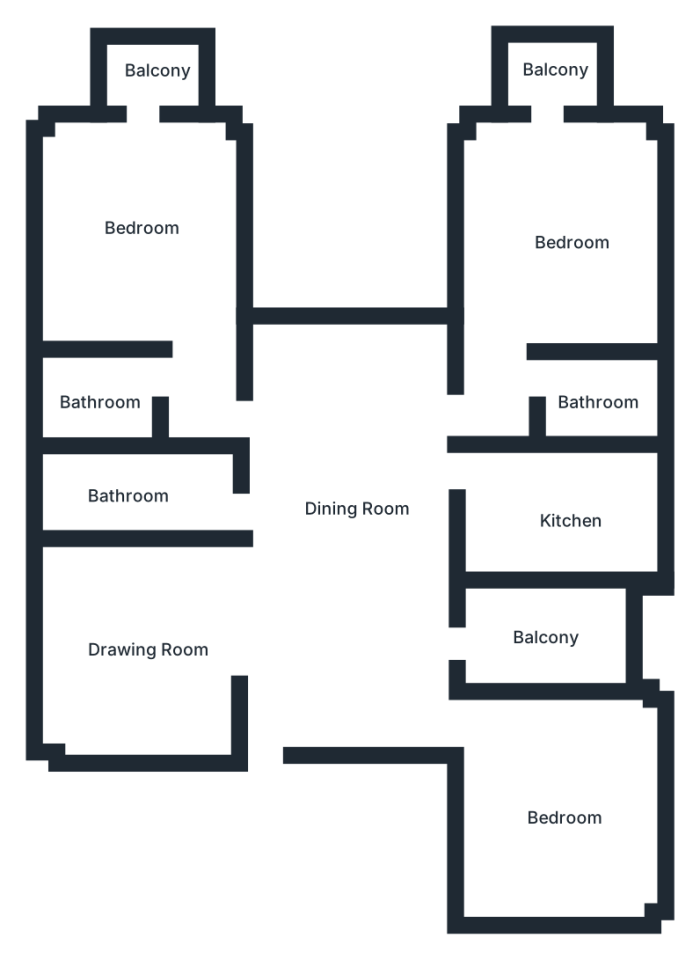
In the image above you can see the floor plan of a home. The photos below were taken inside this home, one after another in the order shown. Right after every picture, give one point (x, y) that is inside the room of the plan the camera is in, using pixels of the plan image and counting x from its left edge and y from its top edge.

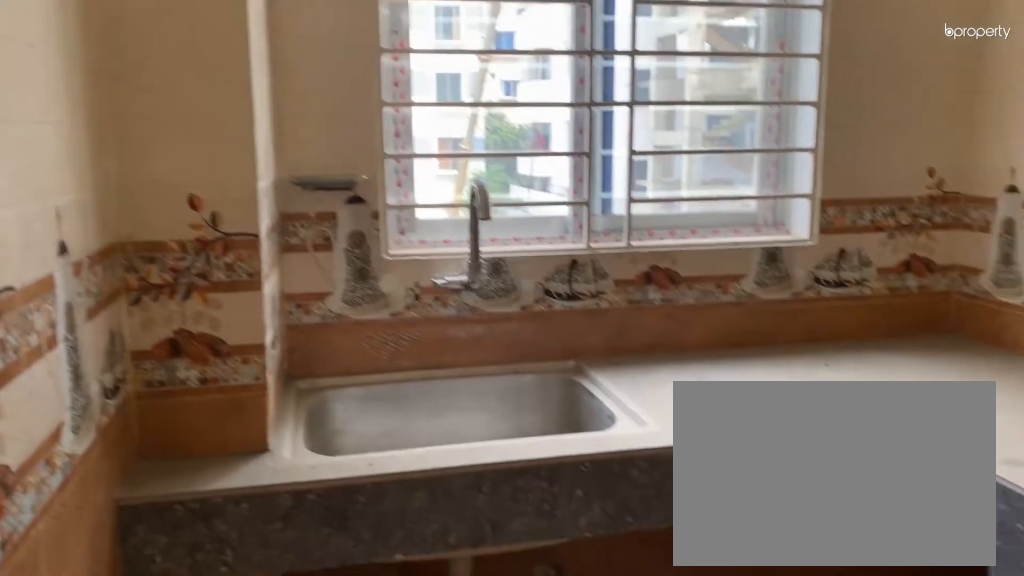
(545, 506)
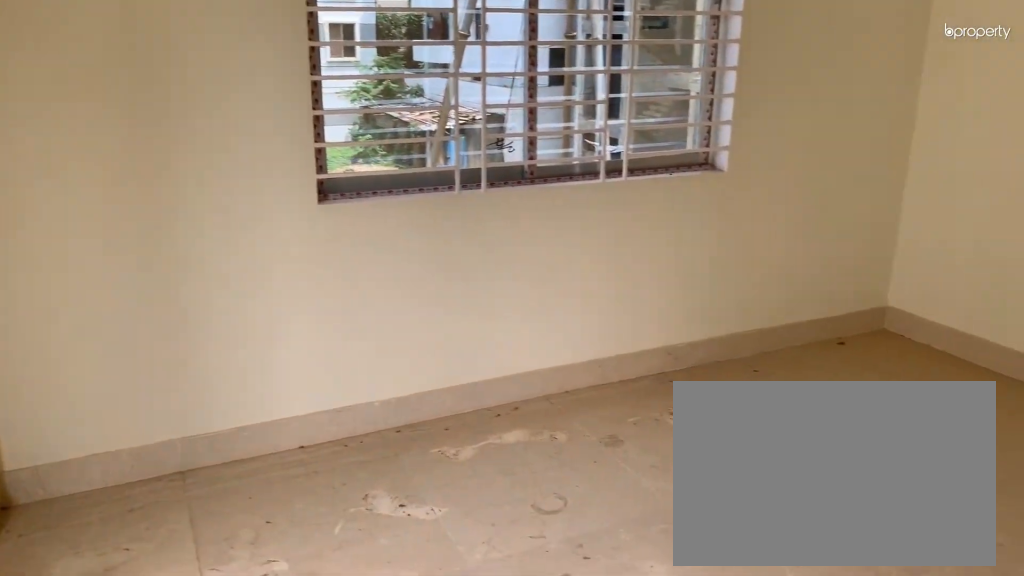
(556, 234)
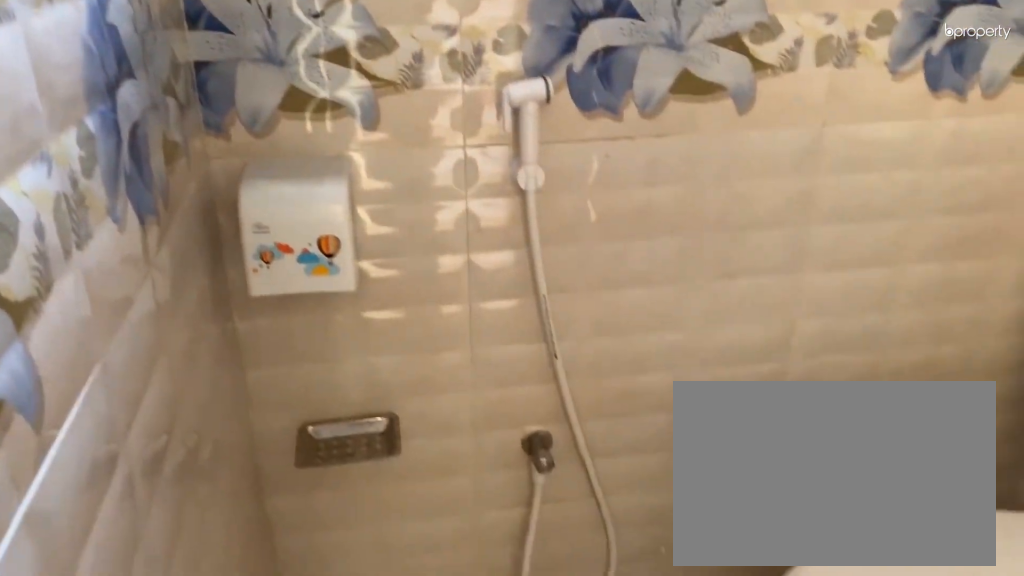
(585, 400)
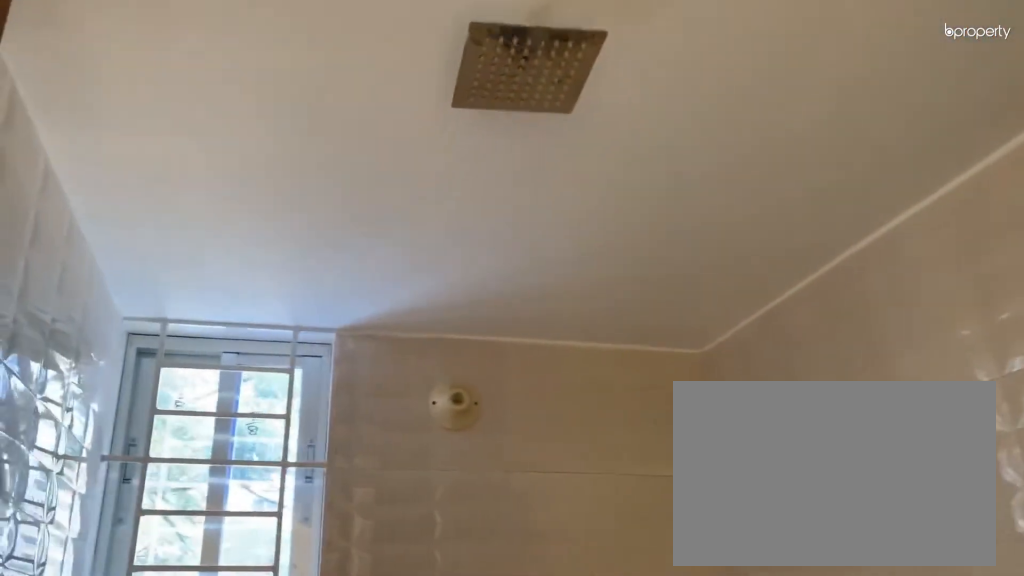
(587, 400)
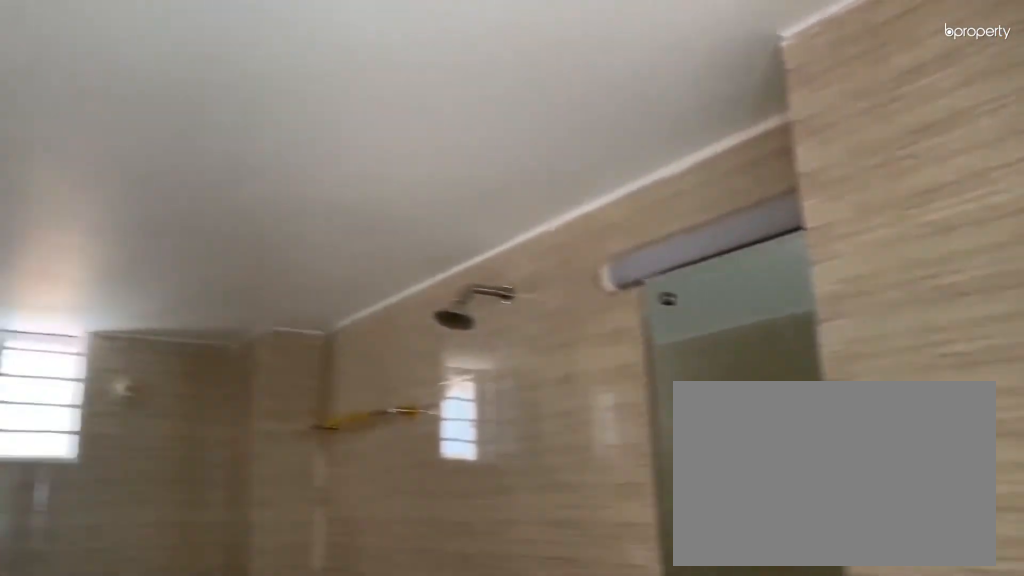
(125, 493)
